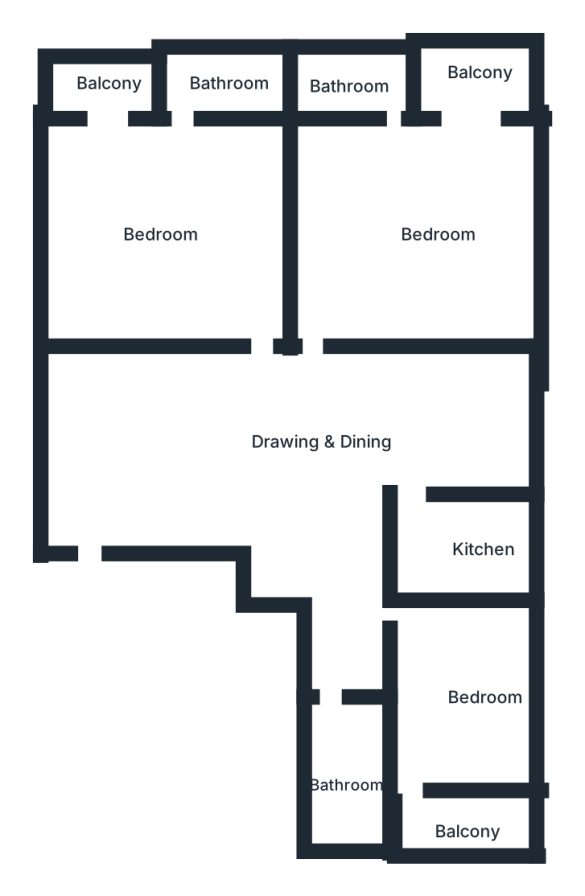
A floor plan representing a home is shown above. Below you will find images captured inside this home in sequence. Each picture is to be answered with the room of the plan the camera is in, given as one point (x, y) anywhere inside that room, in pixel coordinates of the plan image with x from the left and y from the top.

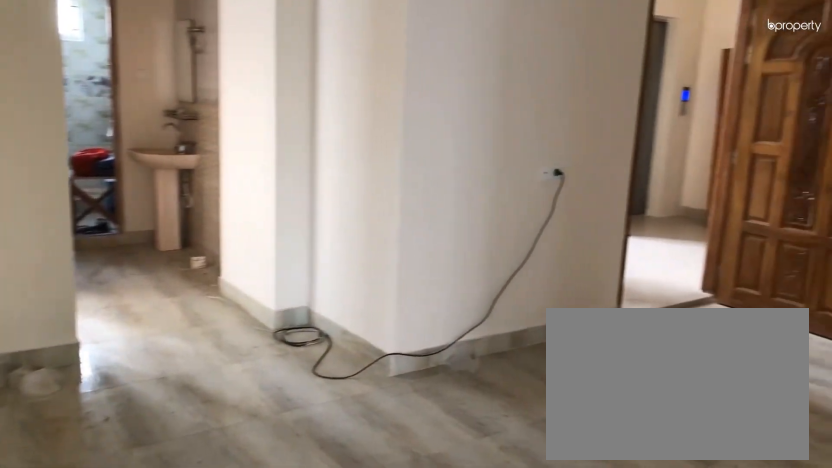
(275, 451)
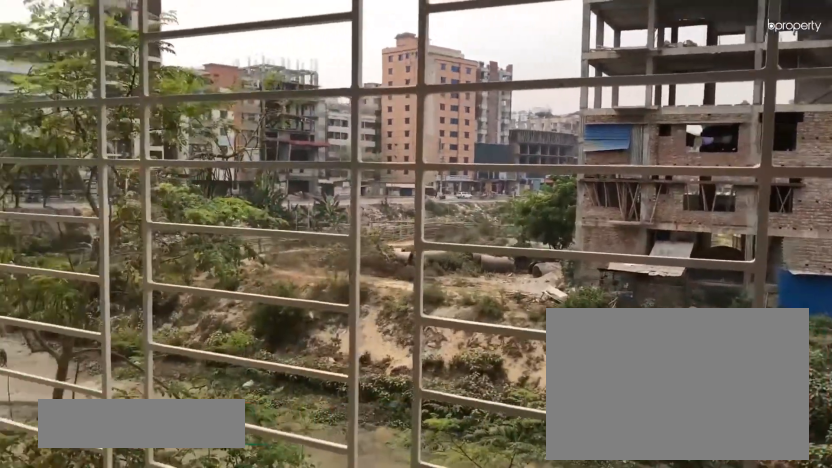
(477, 837)
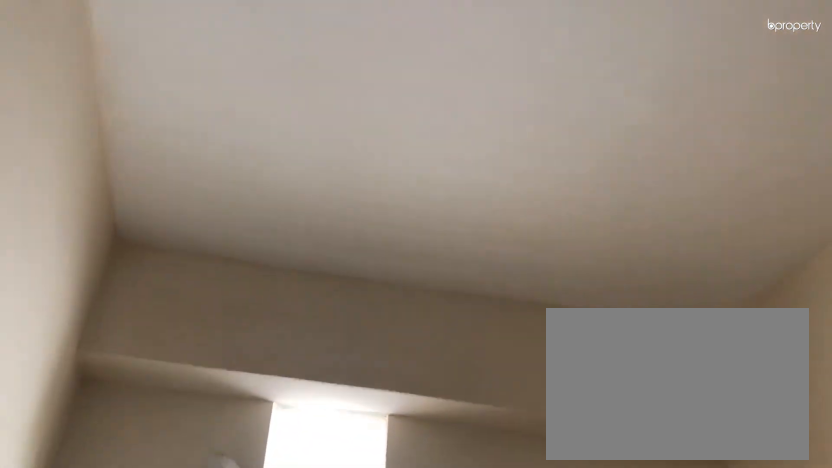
(480, 563)
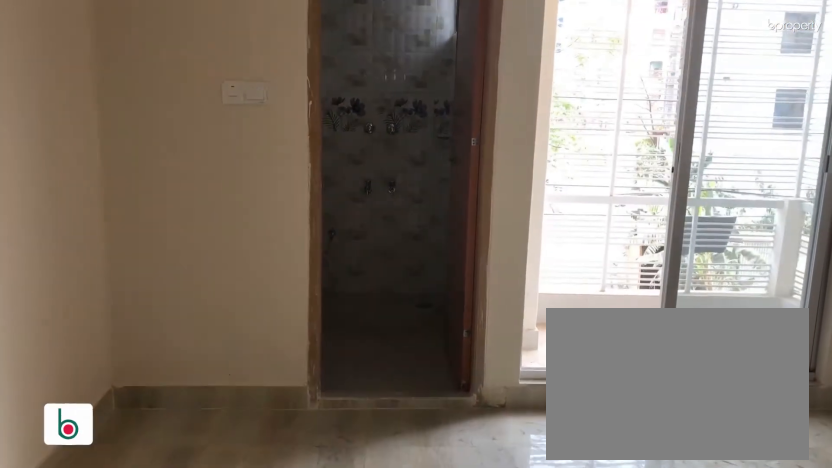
(451, 230)
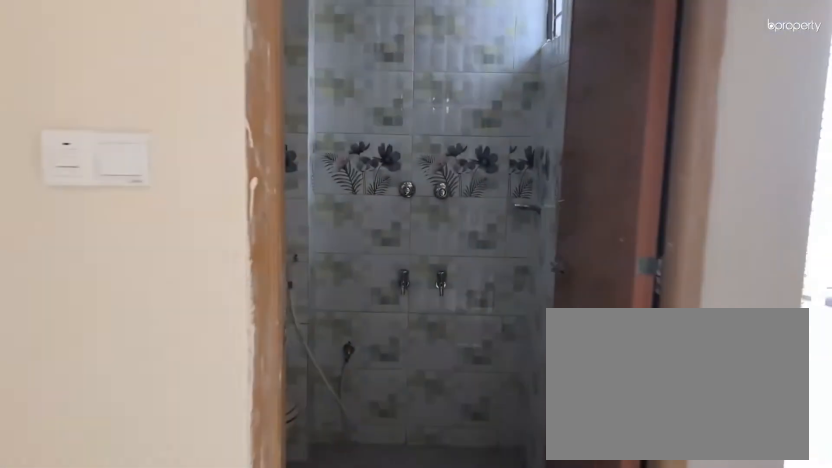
(451, 230)
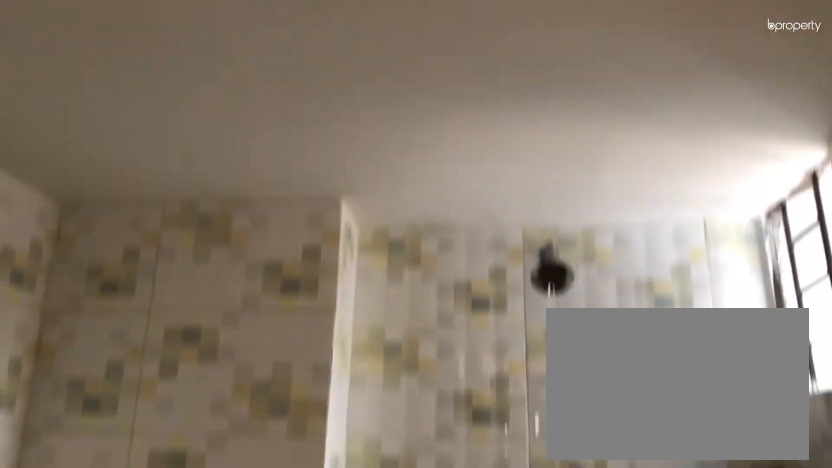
(358, 87)
